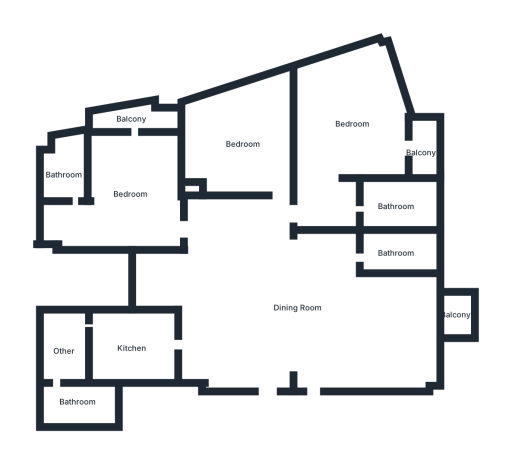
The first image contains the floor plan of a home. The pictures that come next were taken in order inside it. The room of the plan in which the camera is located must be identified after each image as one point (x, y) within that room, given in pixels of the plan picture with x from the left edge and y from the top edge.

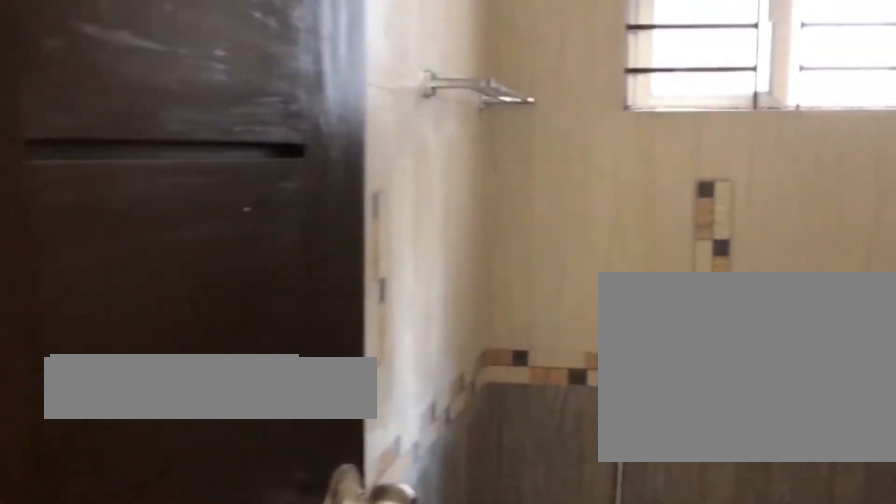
(394, 254)
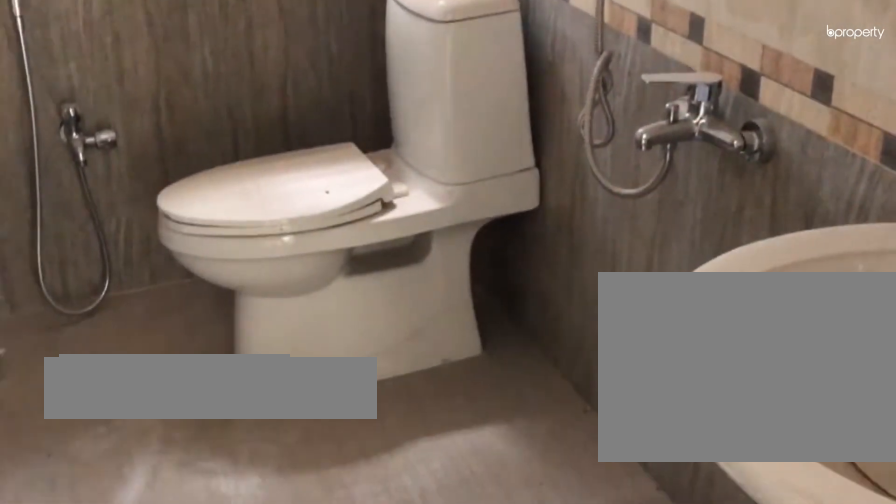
(394, 254)
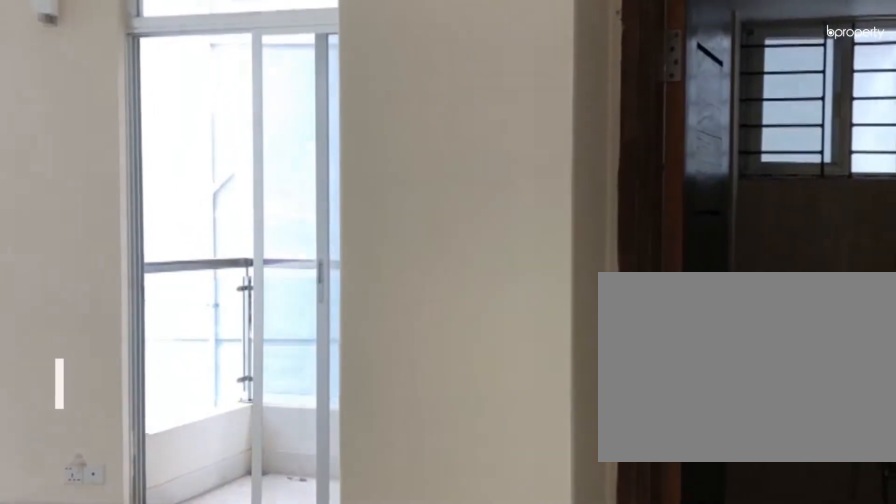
(316, 210)
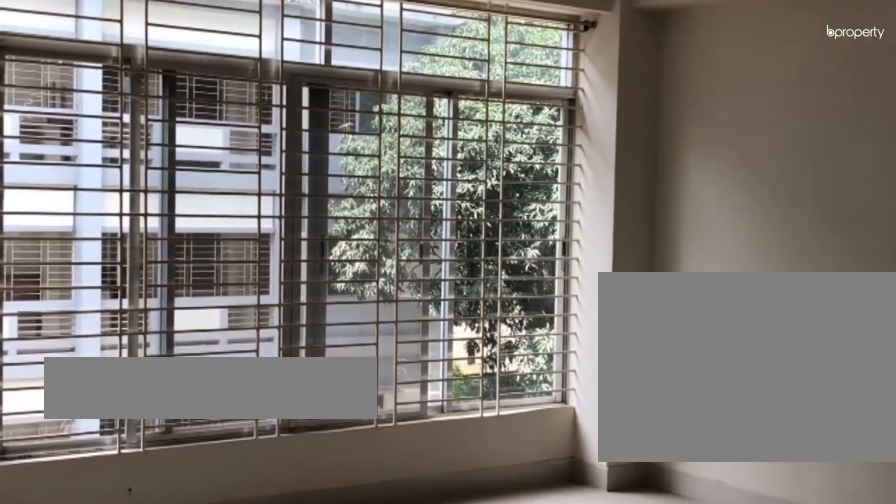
(351, 123)
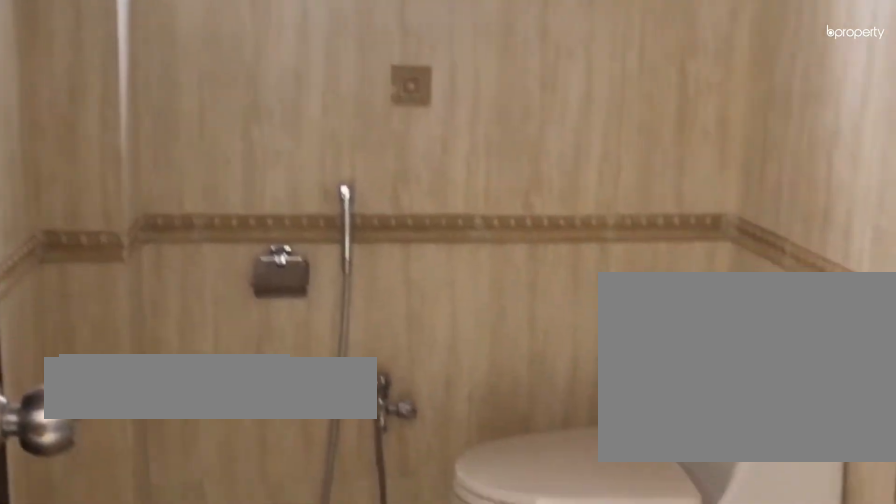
(394, 207)
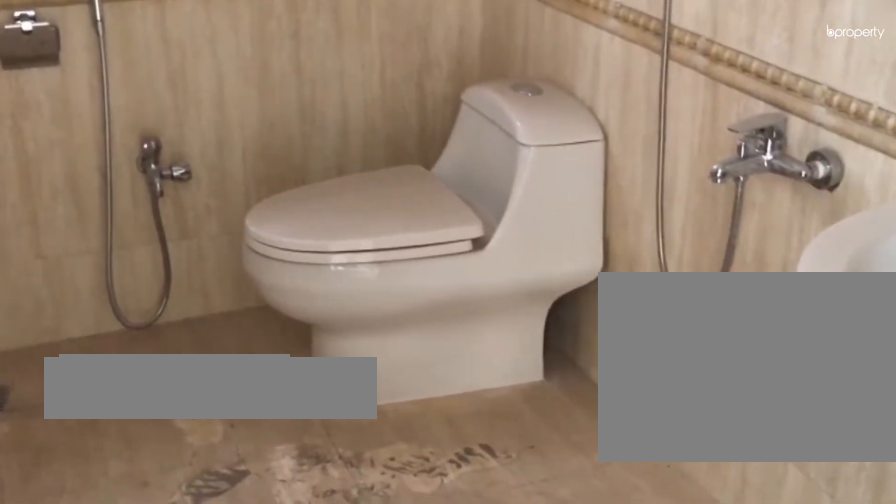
(394, 207)
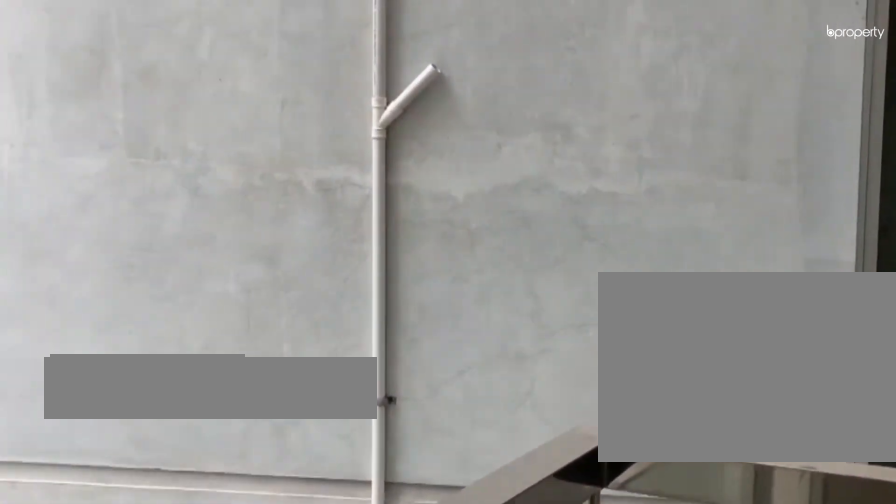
(424, 151)
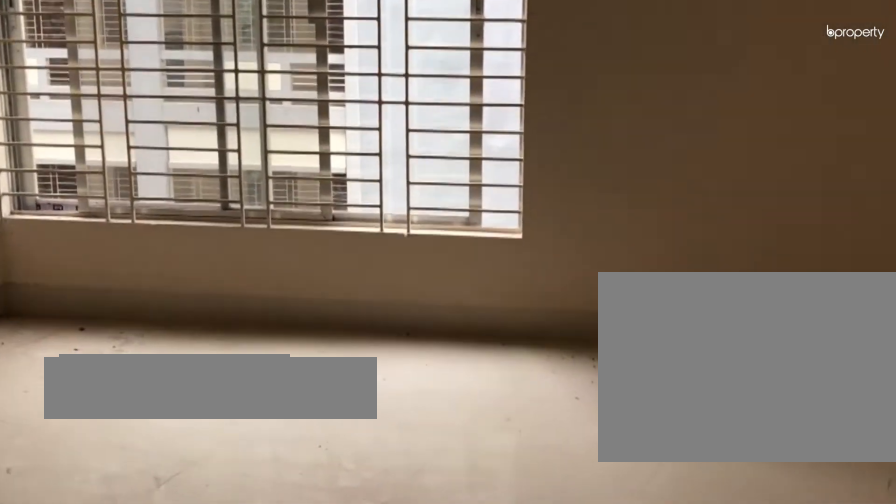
(242, 144)
